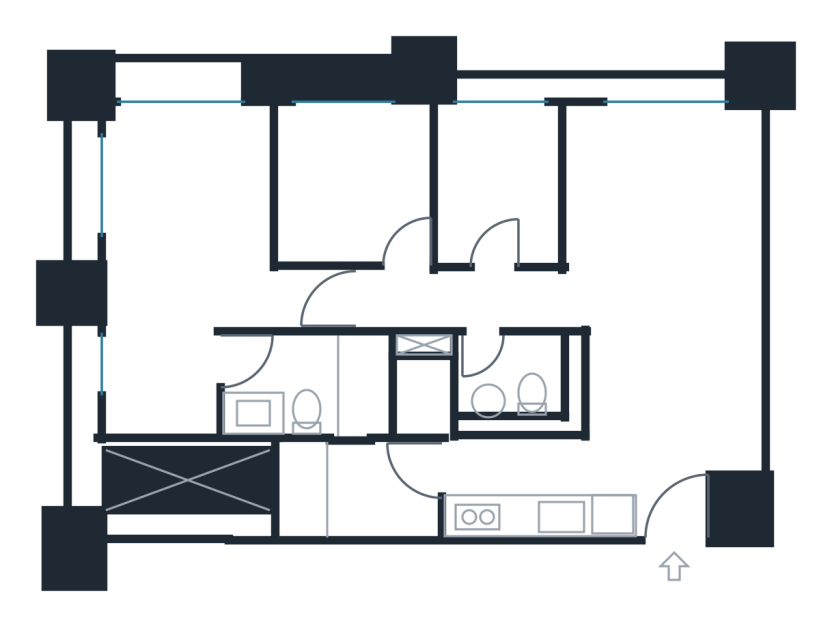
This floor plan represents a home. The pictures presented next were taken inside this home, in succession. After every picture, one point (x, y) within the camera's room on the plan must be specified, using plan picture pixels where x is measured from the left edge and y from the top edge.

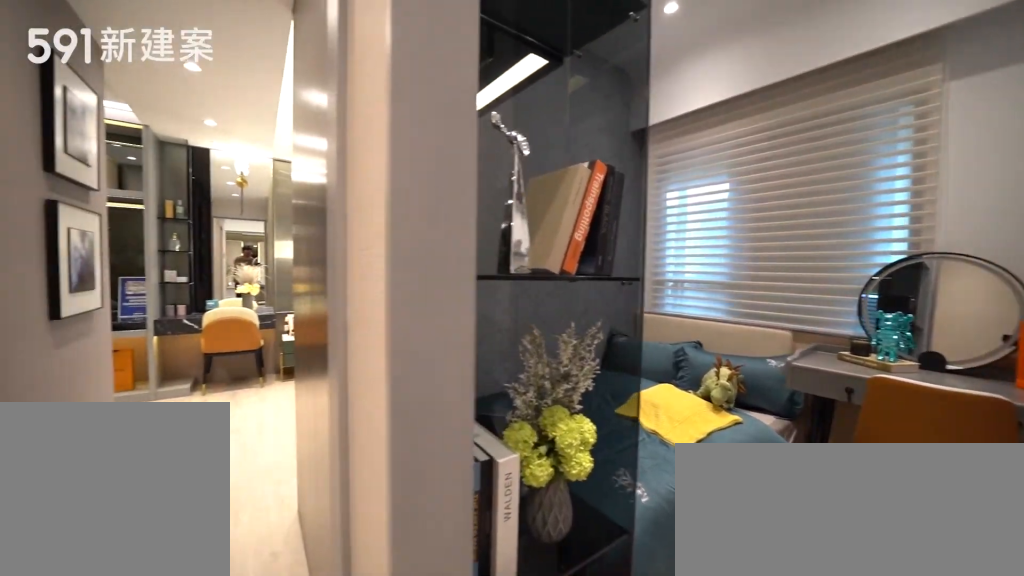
(358, 181)
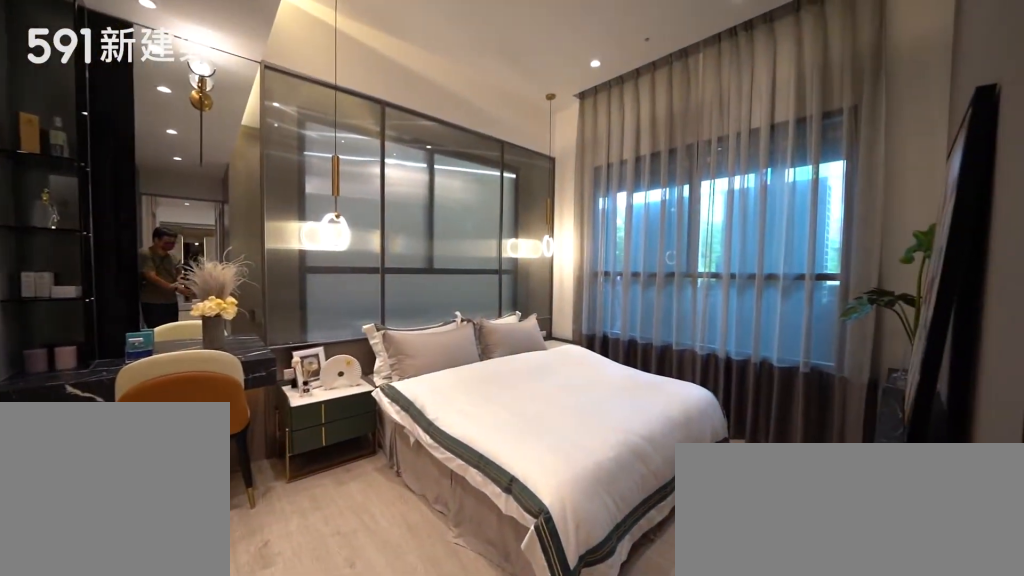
(180, 252)
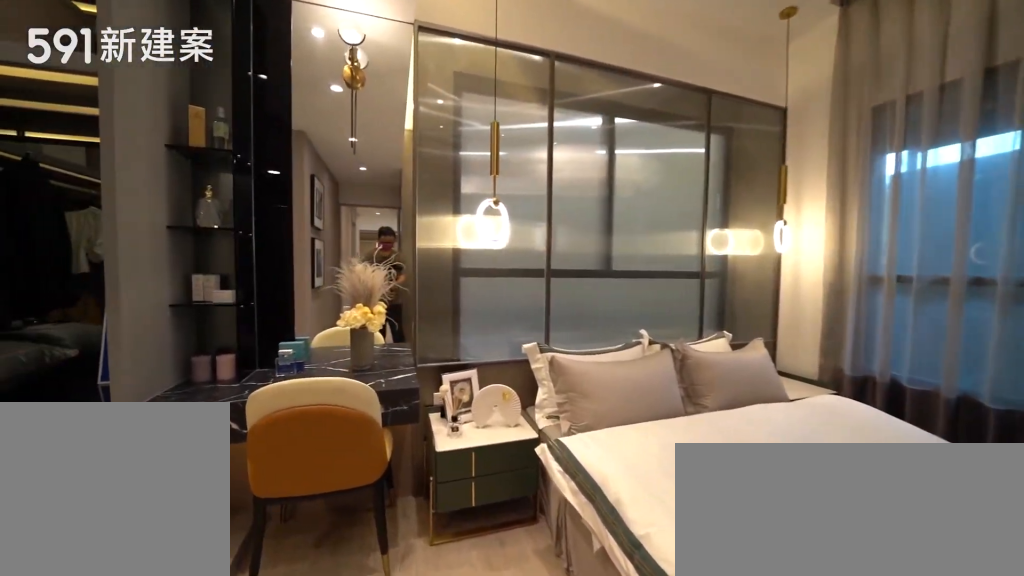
(180, 252)
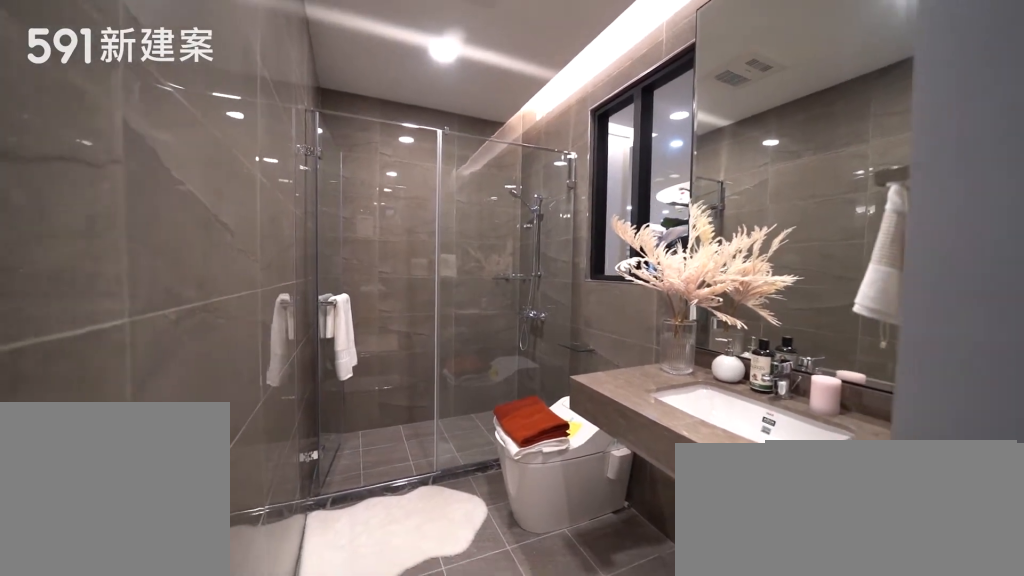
(316, 387)
